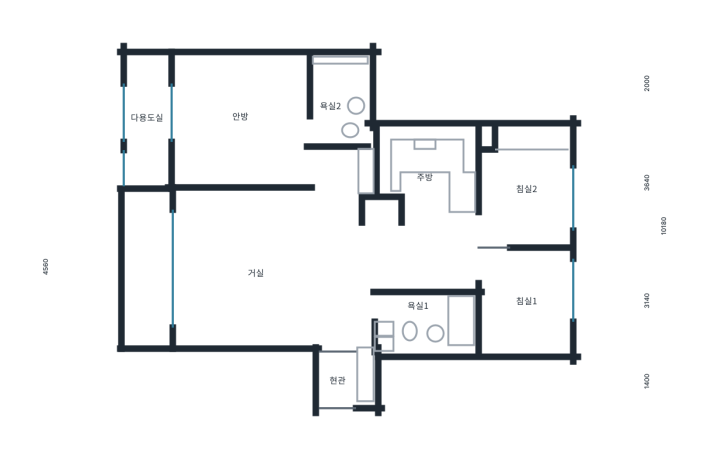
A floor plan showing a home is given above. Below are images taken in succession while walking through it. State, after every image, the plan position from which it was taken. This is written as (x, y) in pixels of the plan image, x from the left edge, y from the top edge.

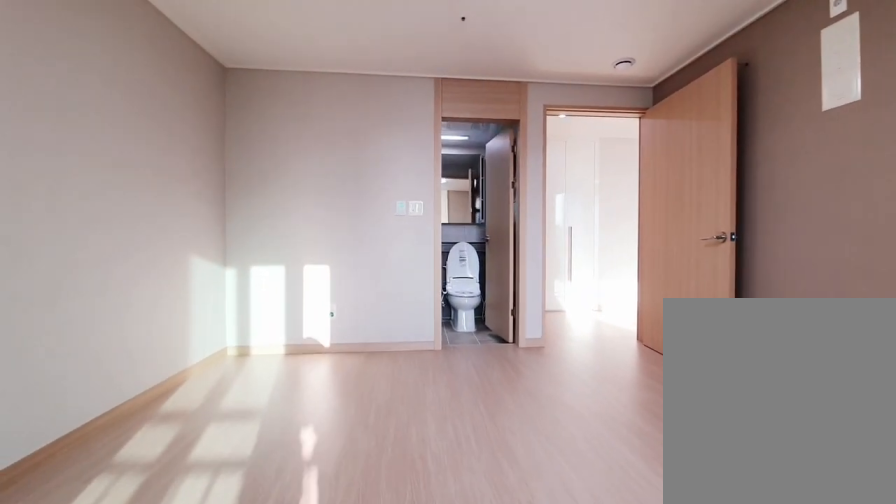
(231, 146)
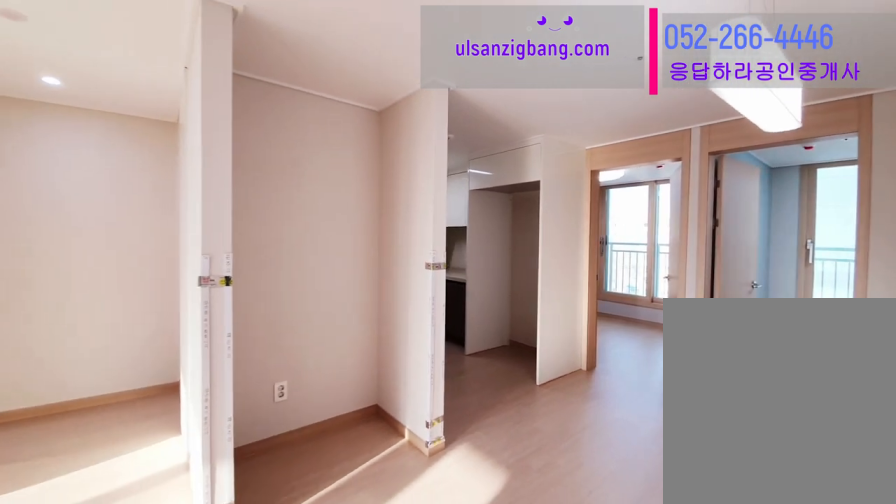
(344, 240)
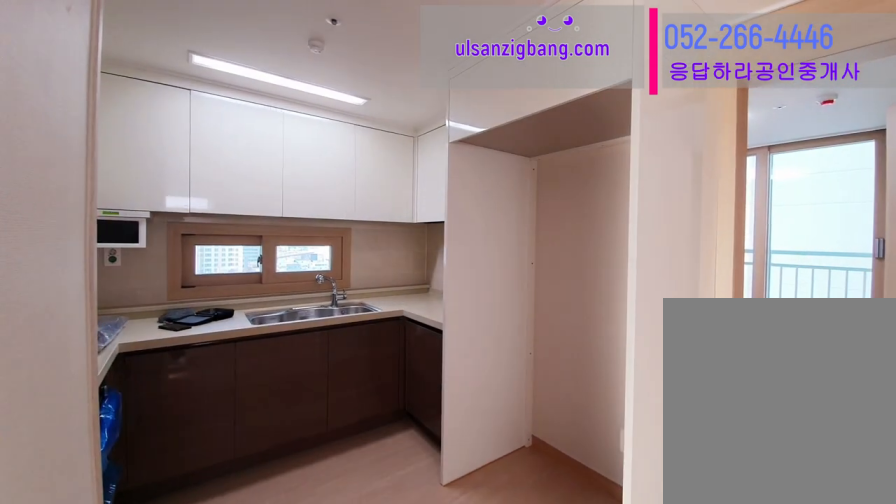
(430, 185)
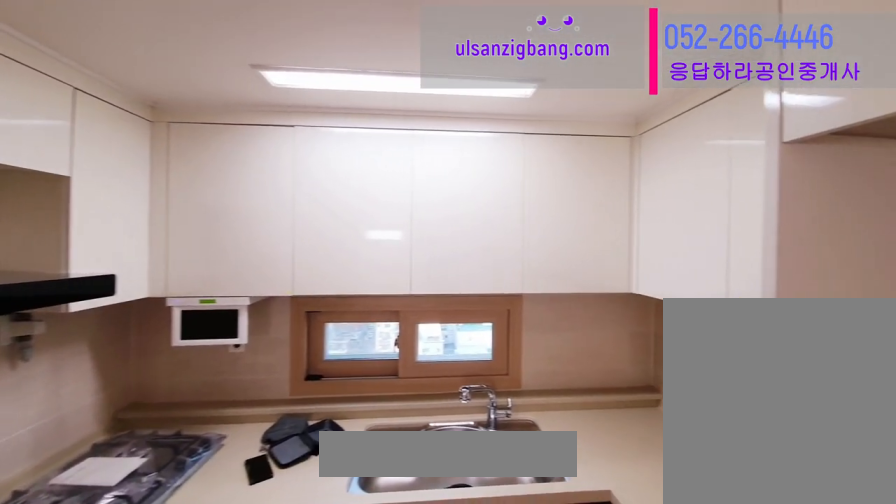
(429, 186)
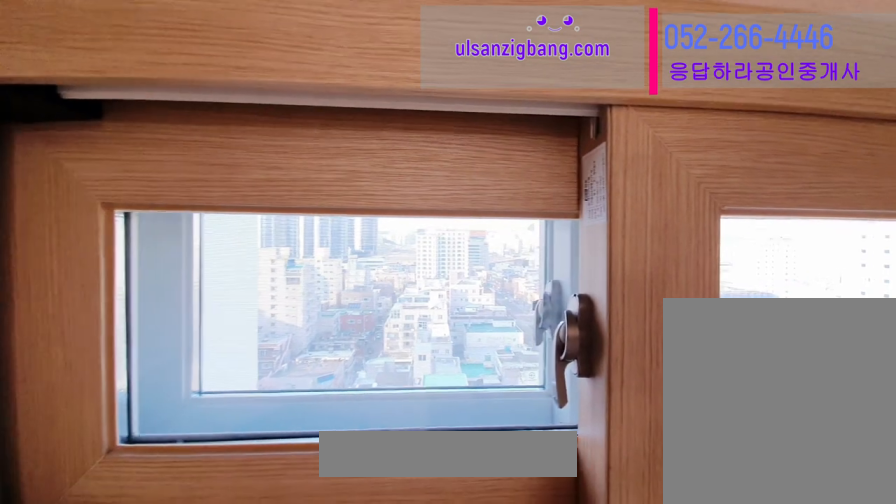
(430, 184)
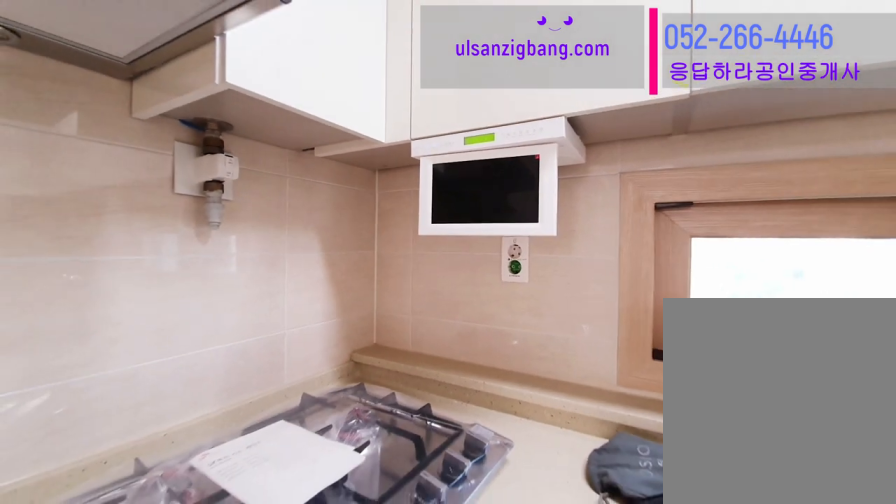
(430, 185)
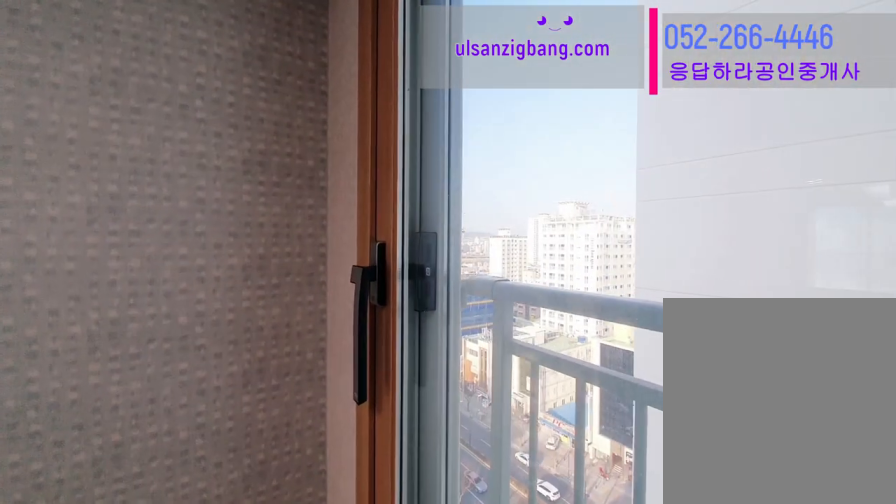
(533, 299)
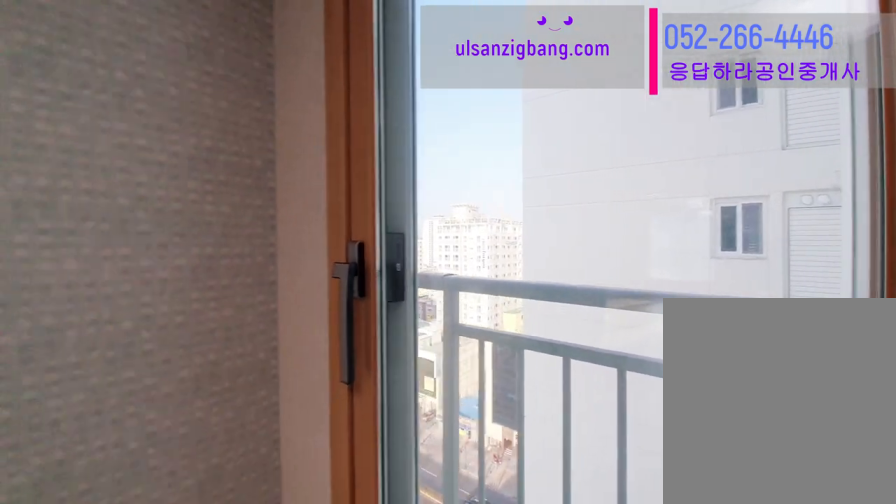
(533, 297)
